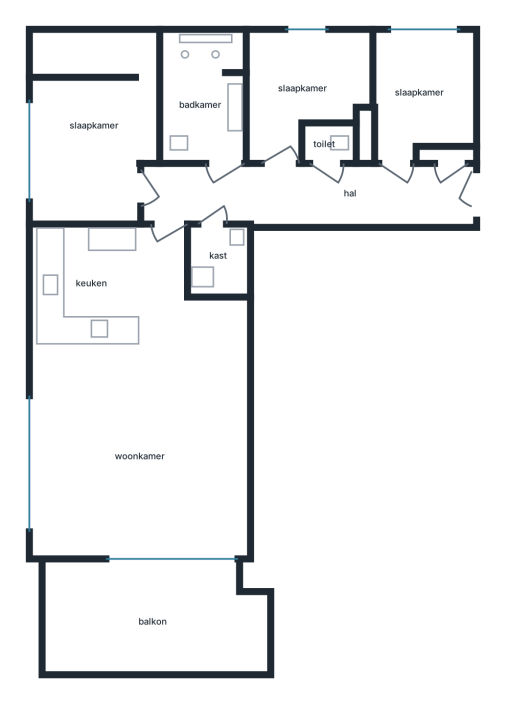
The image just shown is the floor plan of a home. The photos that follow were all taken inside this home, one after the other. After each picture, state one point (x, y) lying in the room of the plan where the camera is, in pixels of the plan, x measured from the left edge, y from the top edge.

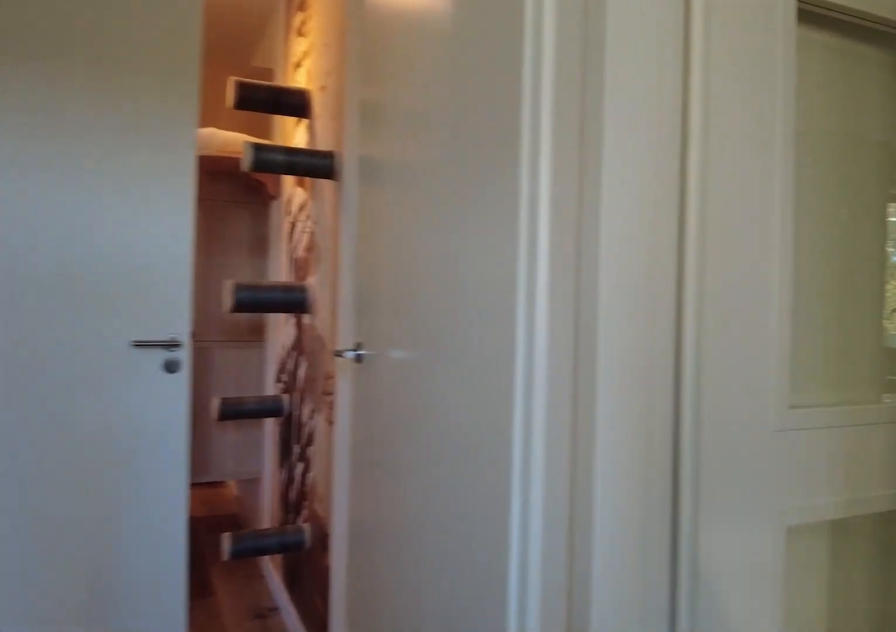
(307, 193)
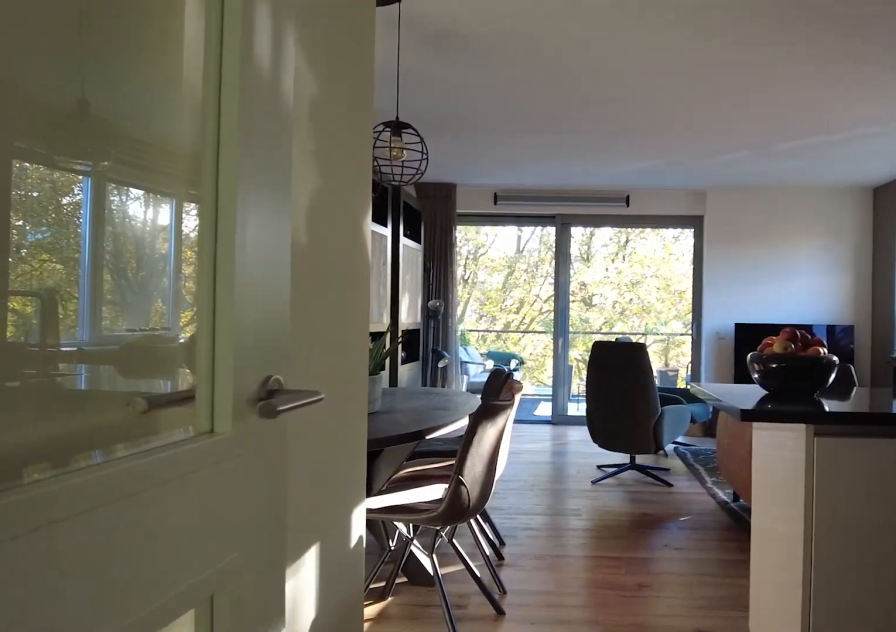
(135, 399)
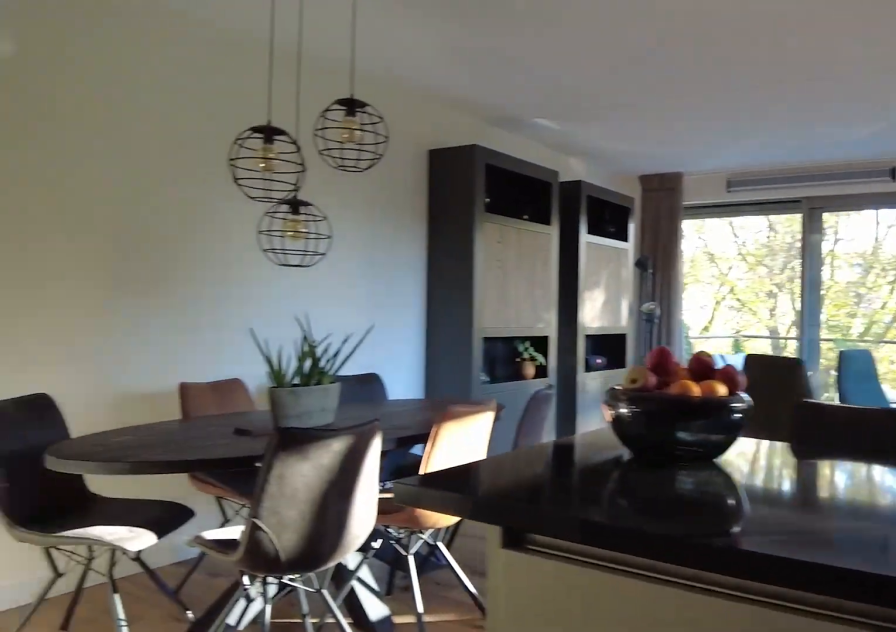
(135, 399)
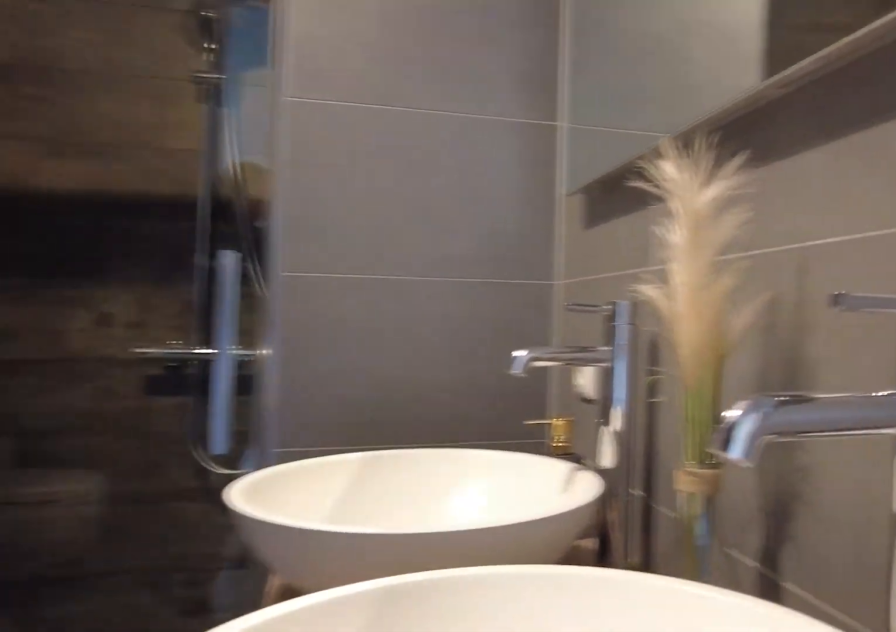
(203, 99)
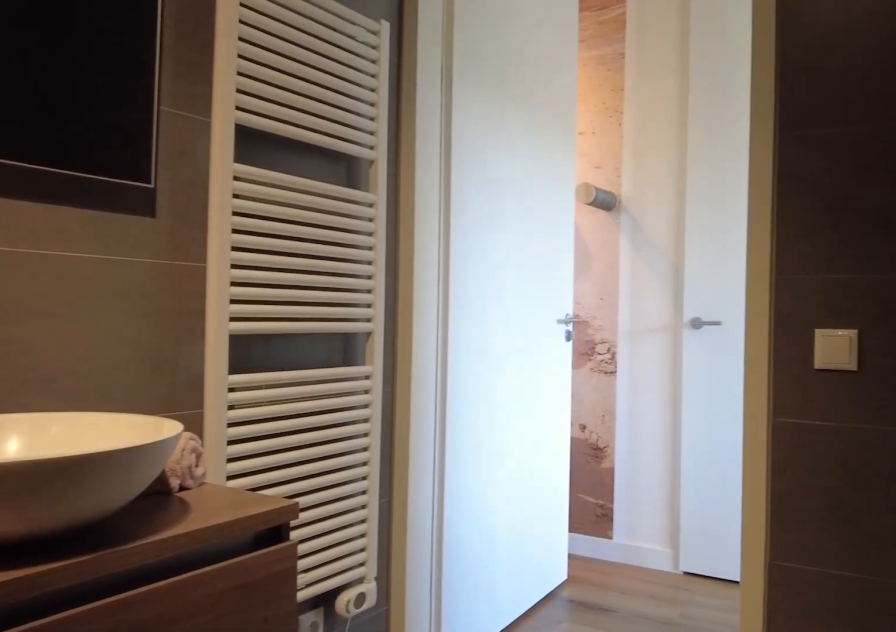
(203, 99)
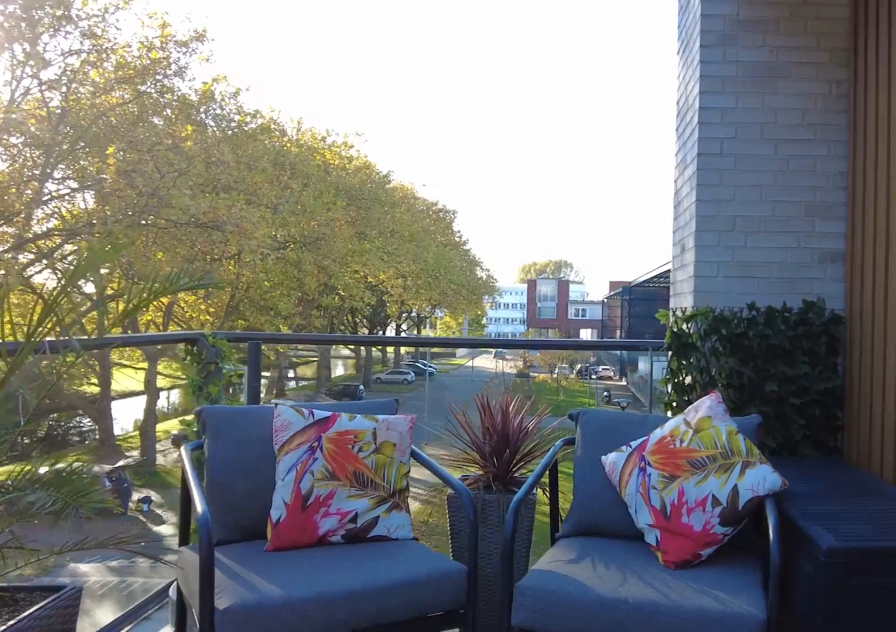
(153, 619)
